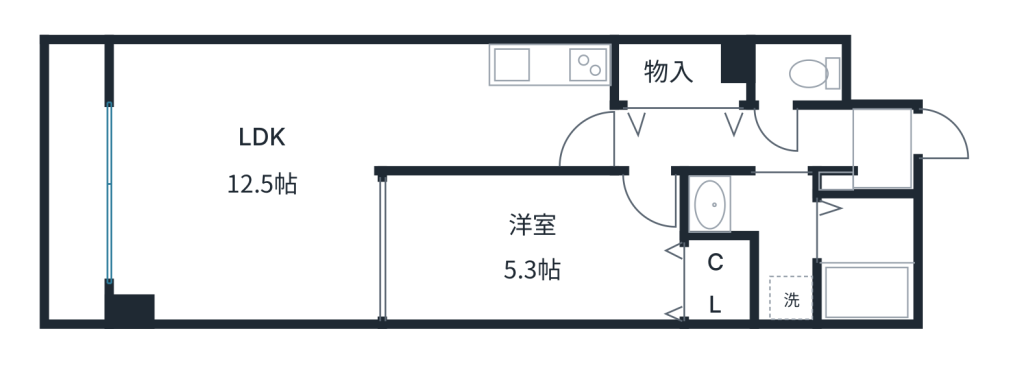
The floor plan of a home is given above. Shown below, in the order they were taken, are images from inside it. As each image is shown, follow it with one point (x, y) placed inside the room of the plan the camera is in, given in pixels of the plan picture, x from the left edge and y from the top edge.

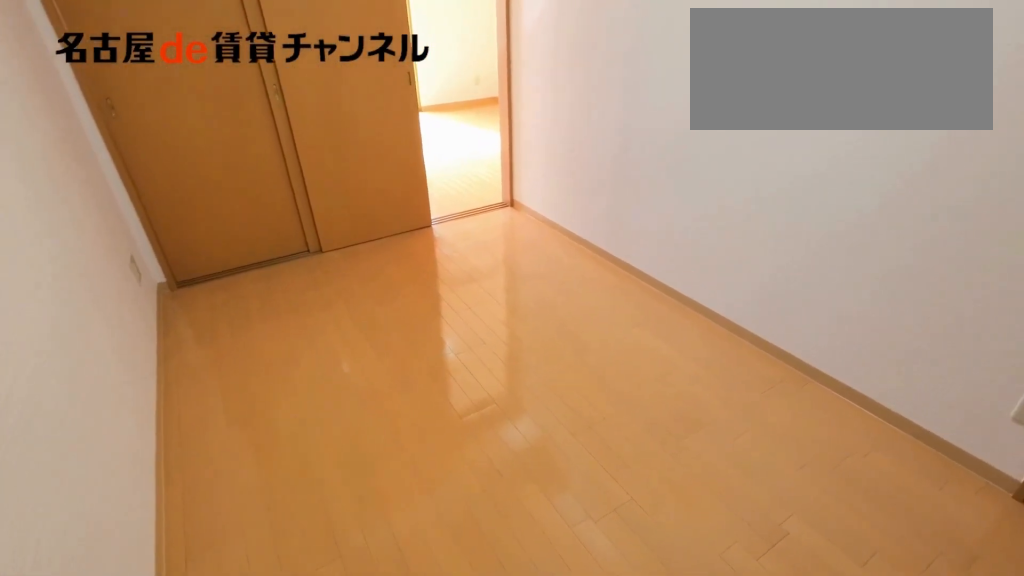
(533, 249)
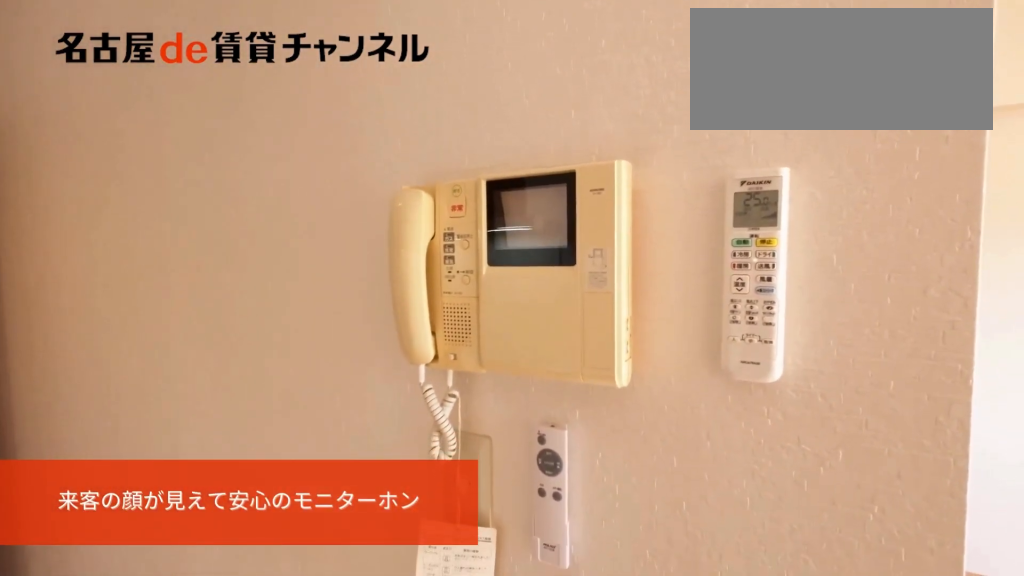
(492, 128)
